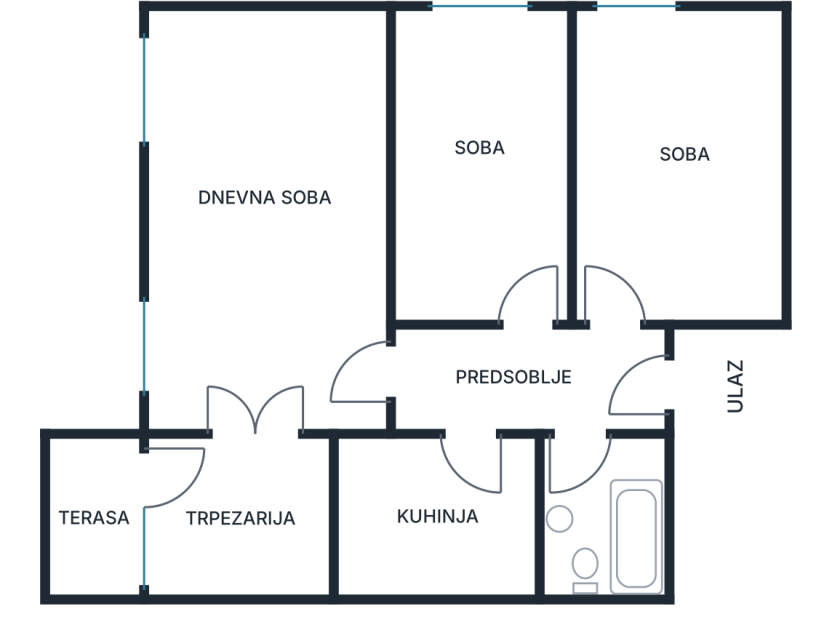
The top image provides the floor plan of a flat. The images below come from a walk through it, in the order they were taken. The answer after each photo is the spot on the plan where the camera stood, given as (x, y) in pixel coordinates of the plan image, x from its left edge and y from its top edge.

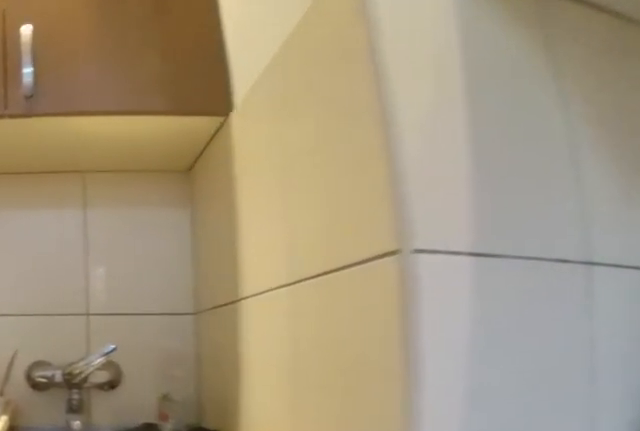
(435, 540)
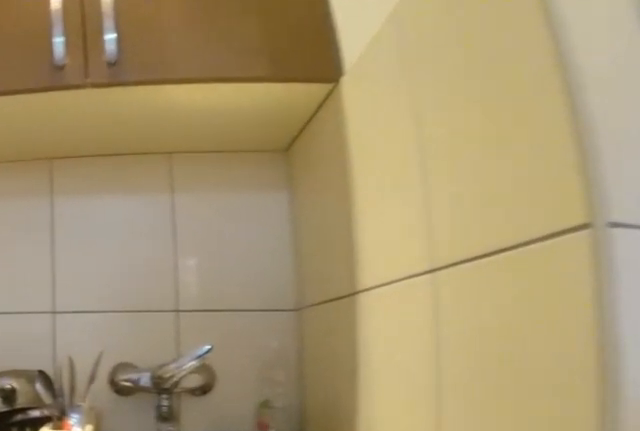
(459, 545)
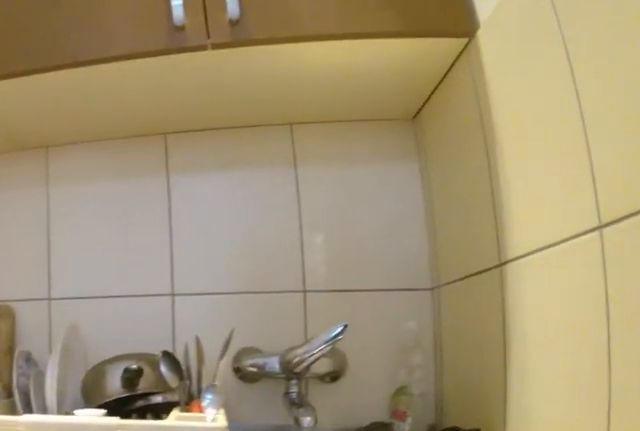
(473, 529)
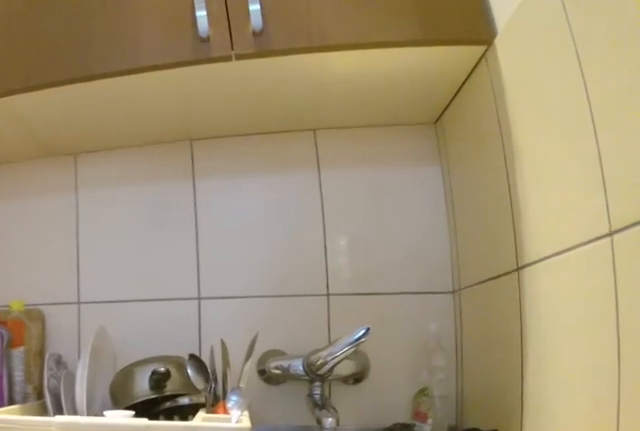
(470, 533)
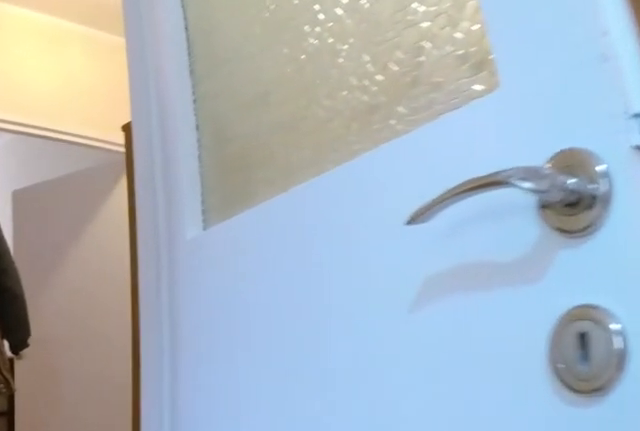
(454, 524)
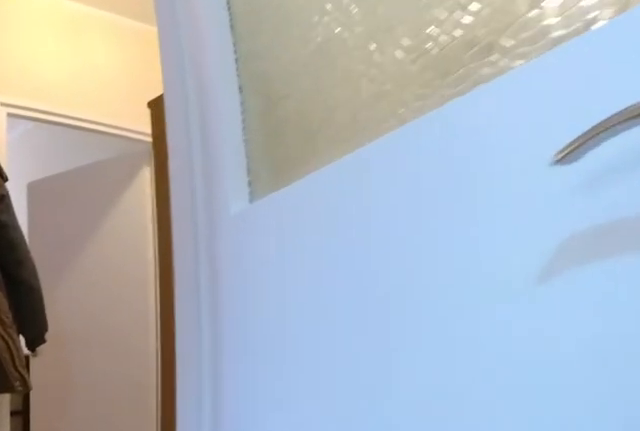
(456, 512)
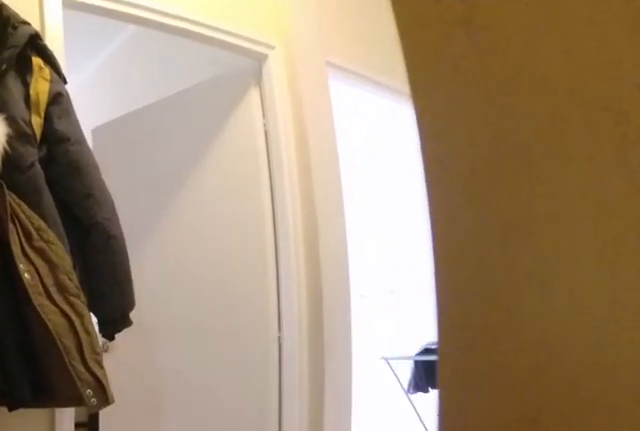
(469, 445)
